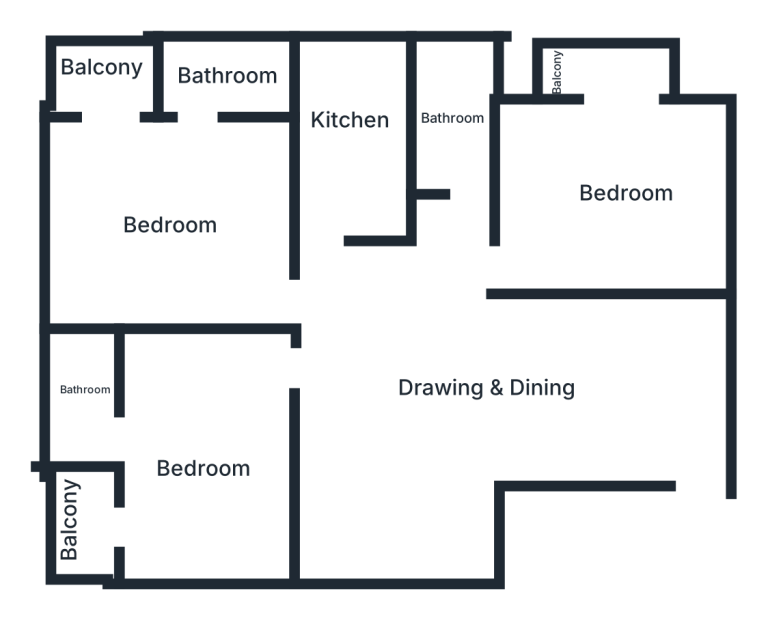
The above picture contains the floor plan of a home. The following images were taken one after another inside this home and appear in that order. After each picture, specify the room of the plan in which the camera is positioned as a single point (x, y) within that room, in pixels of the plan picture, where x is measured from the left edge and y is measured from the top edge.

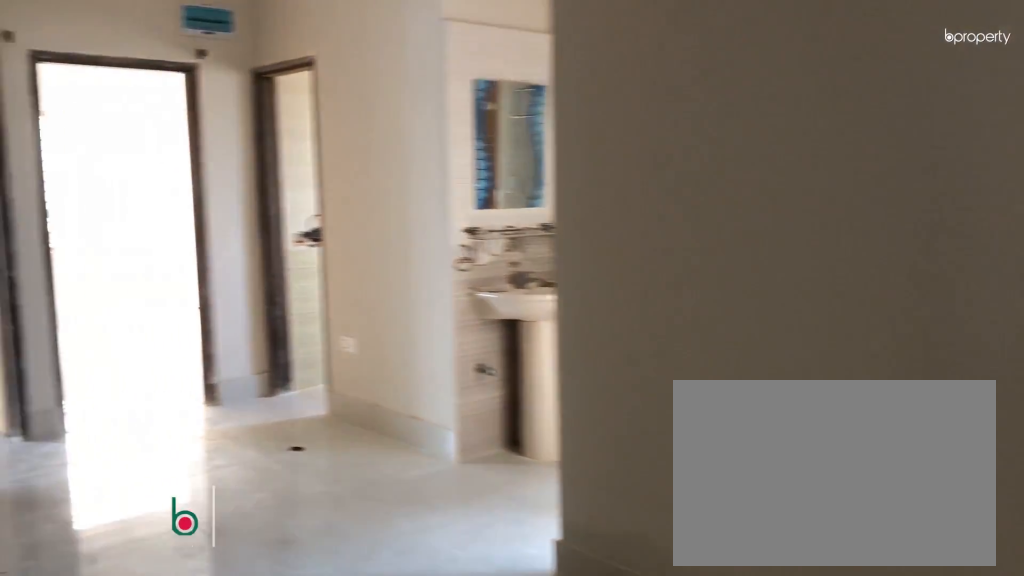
(502, 375)
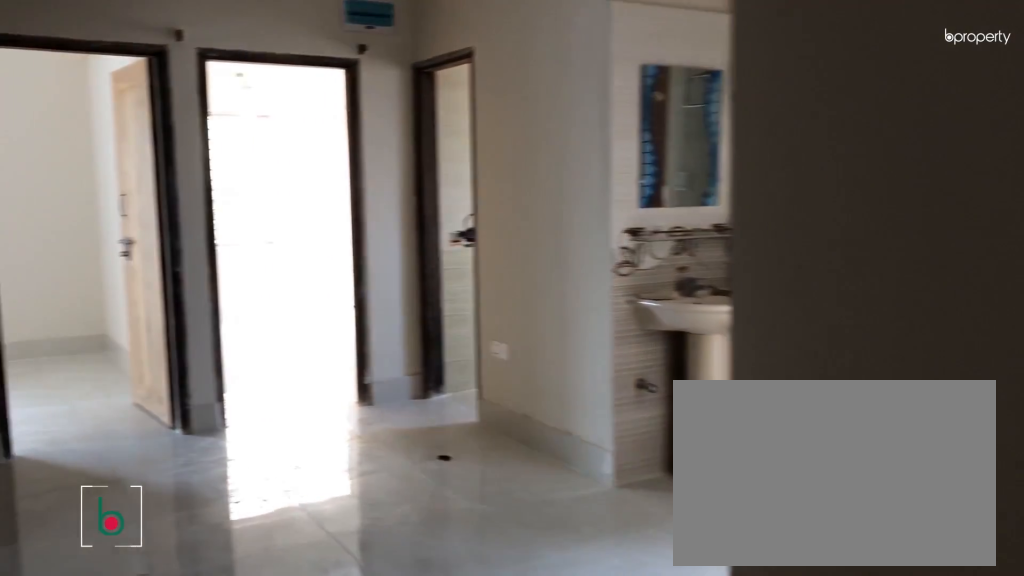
(502, 375)
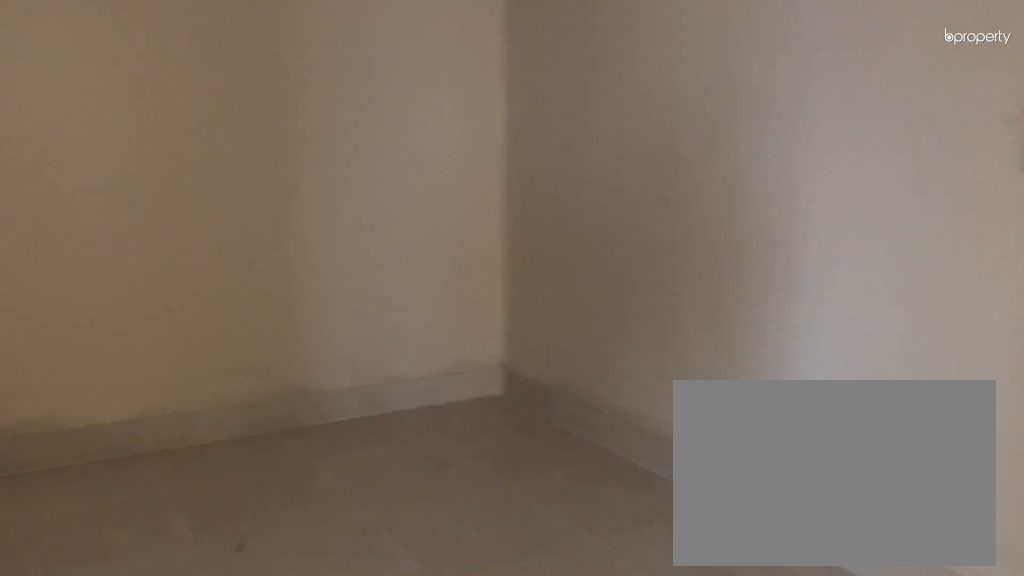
(387, 502)
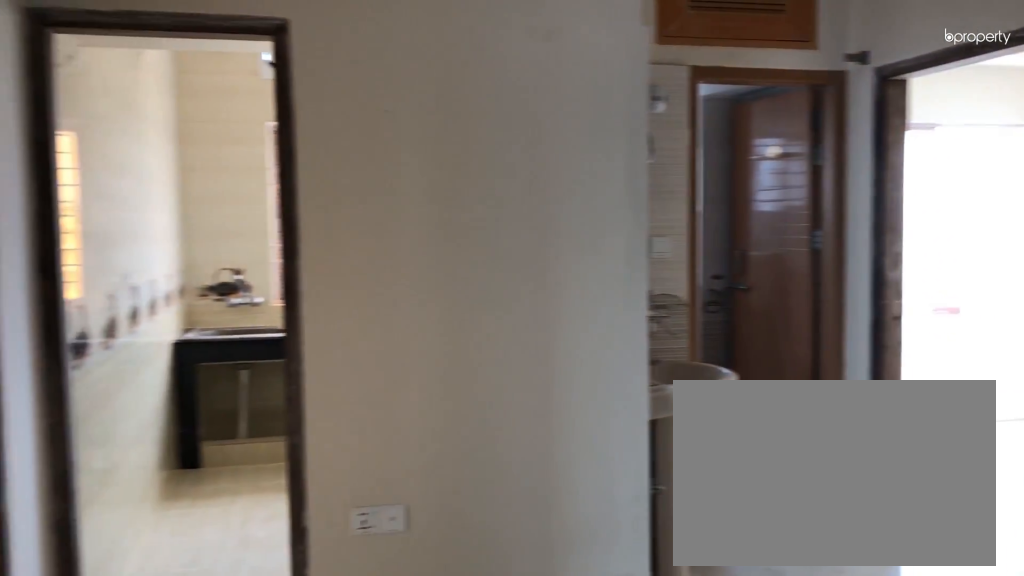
(458, 392)
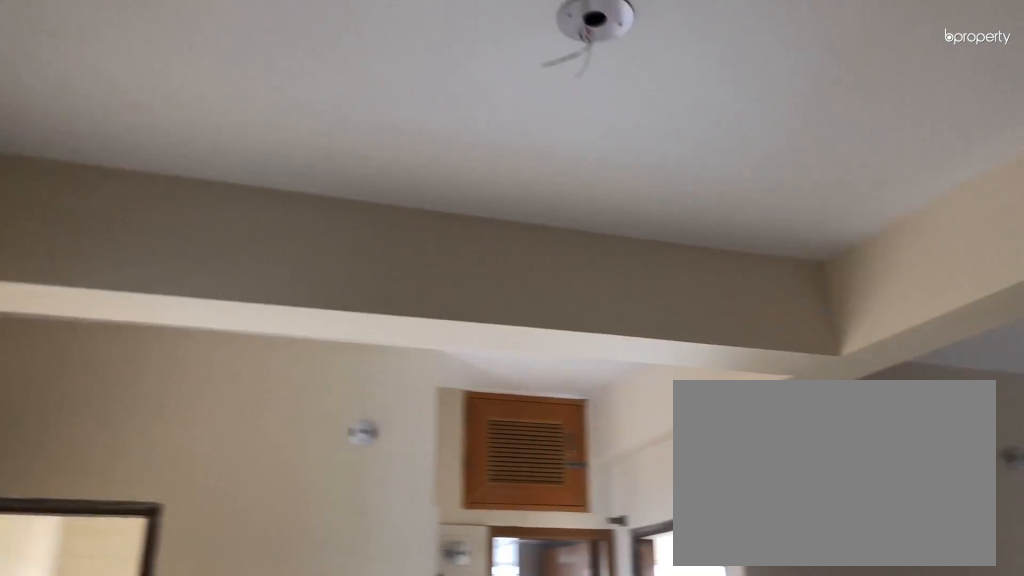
(458, 391)
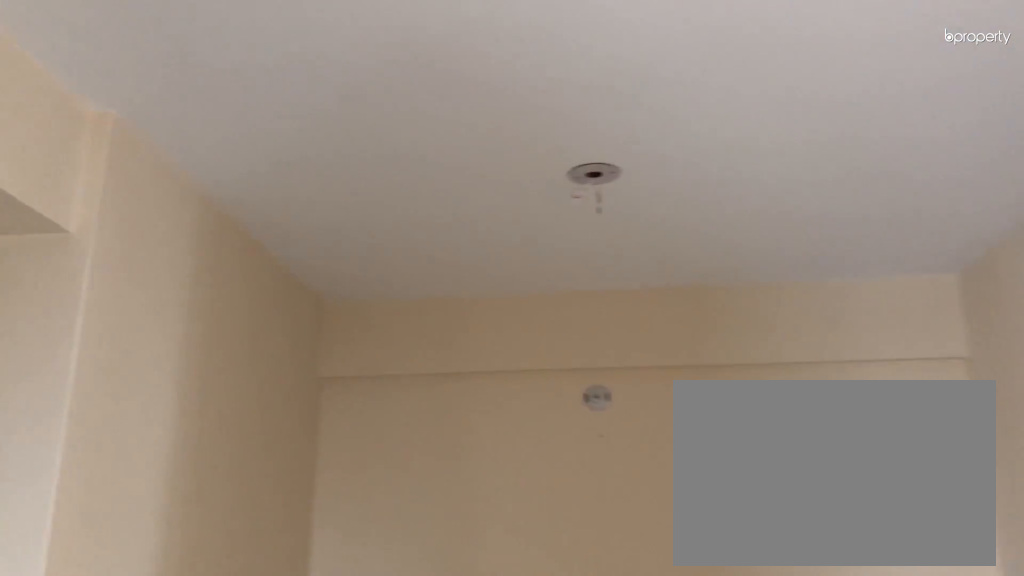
(409, 466)
